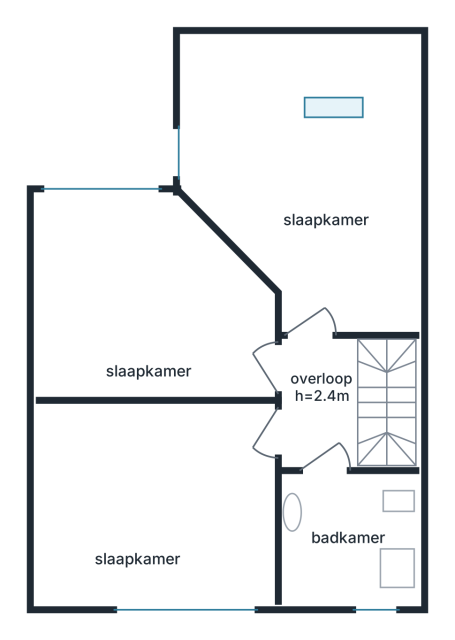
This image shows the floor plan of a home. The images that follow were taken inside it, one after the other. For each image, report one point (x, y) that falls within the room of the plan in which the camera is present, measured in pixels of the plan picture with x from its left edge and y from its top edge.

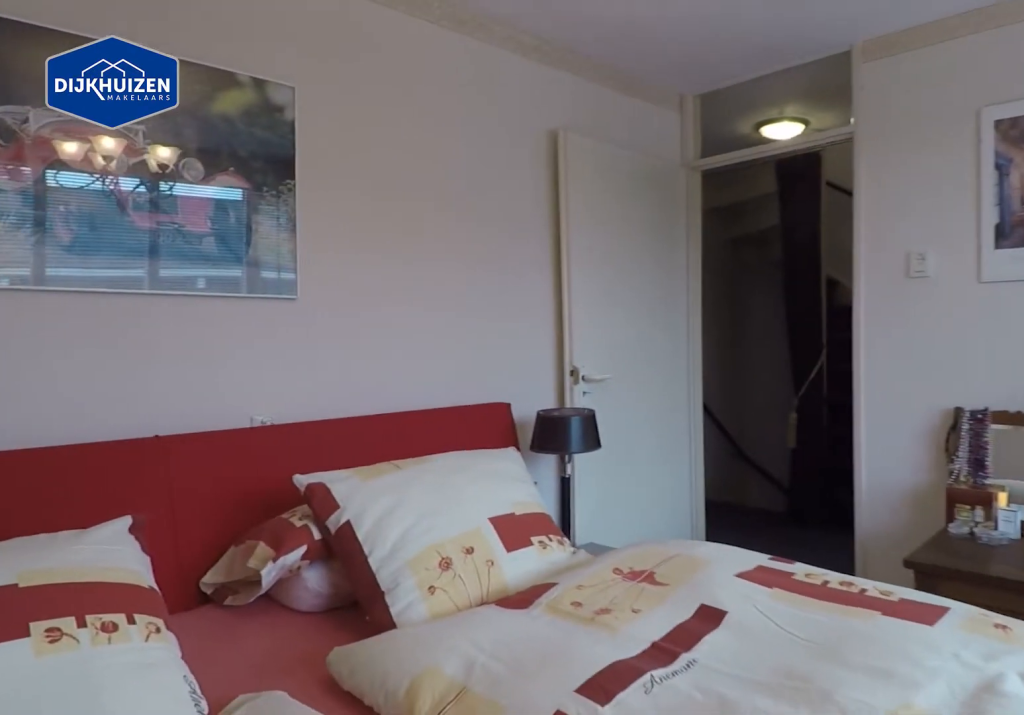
(156, 501)
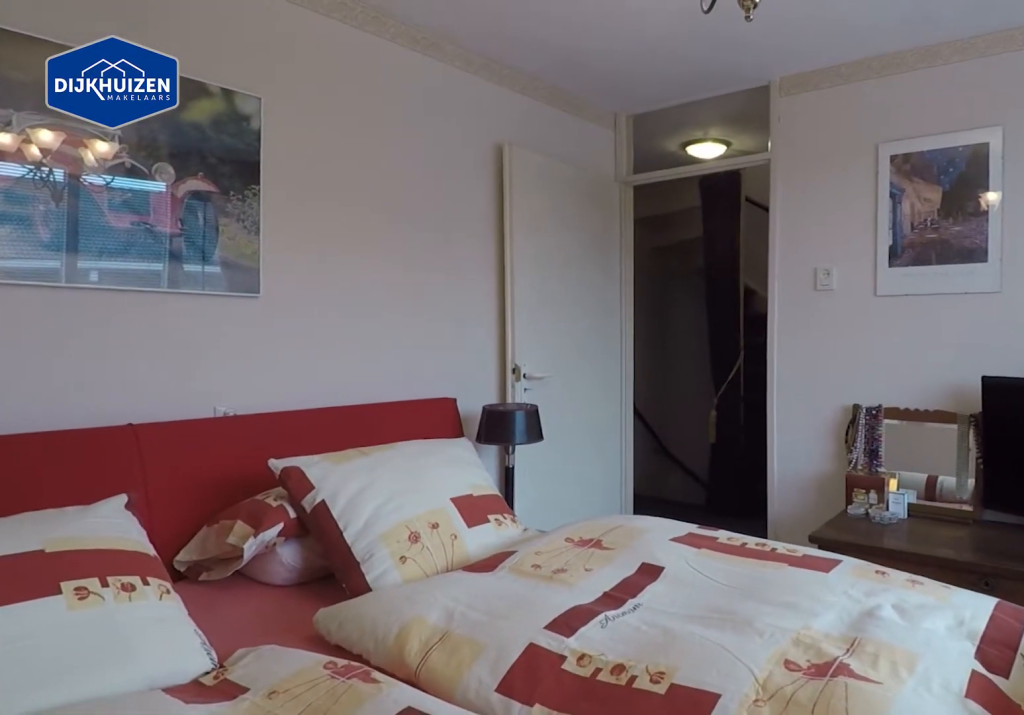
(156, 501)
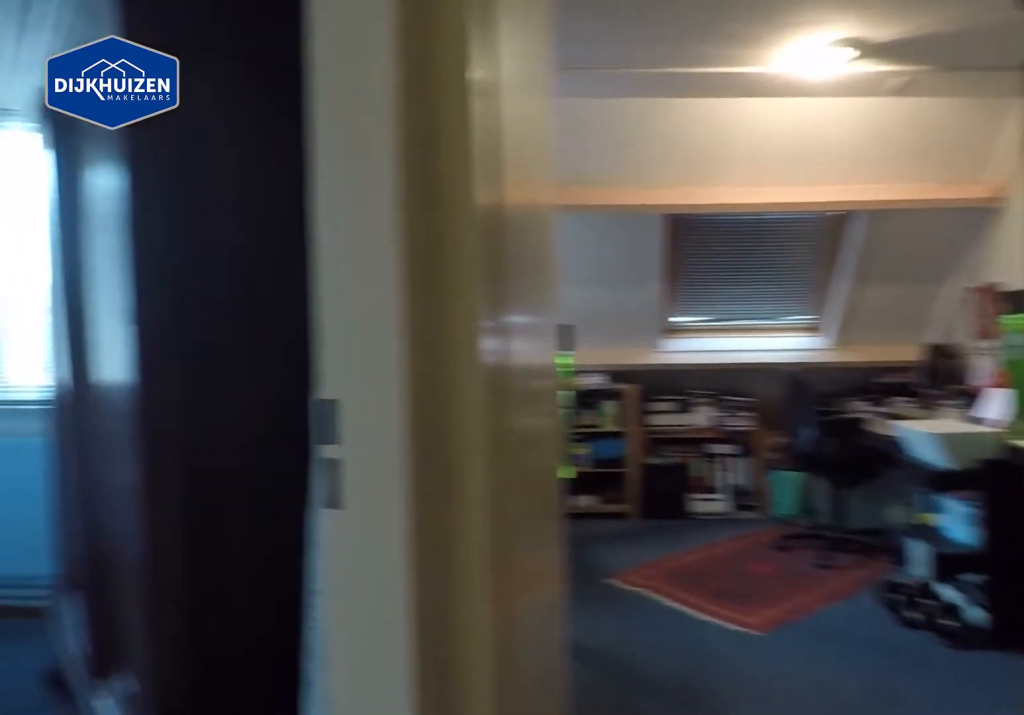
(320, 402)
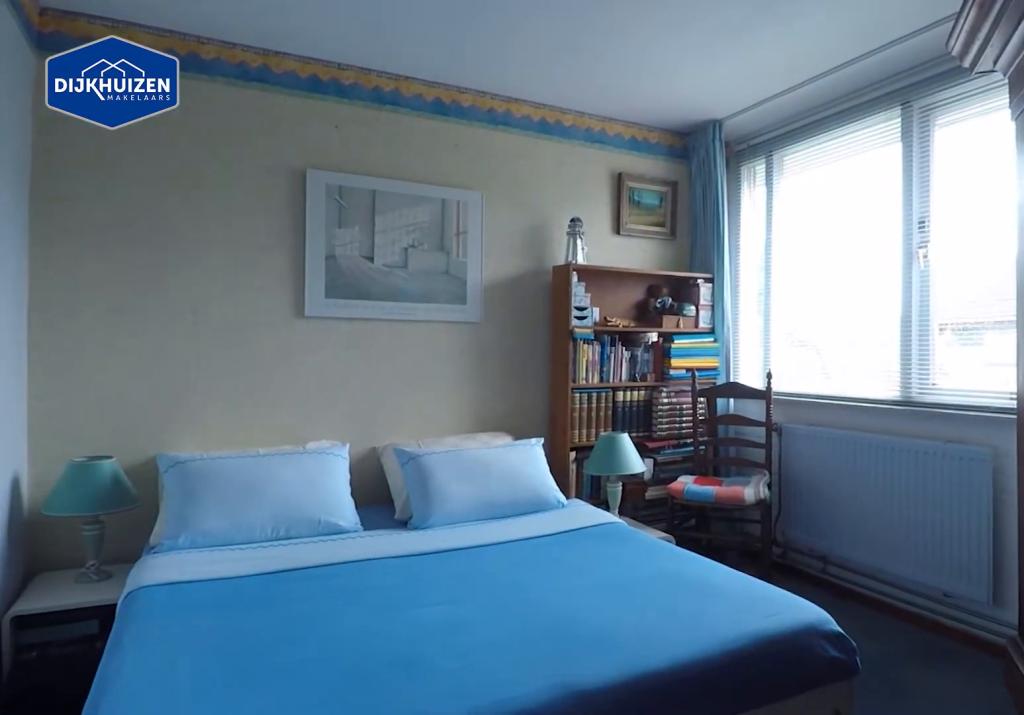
(134, 317)
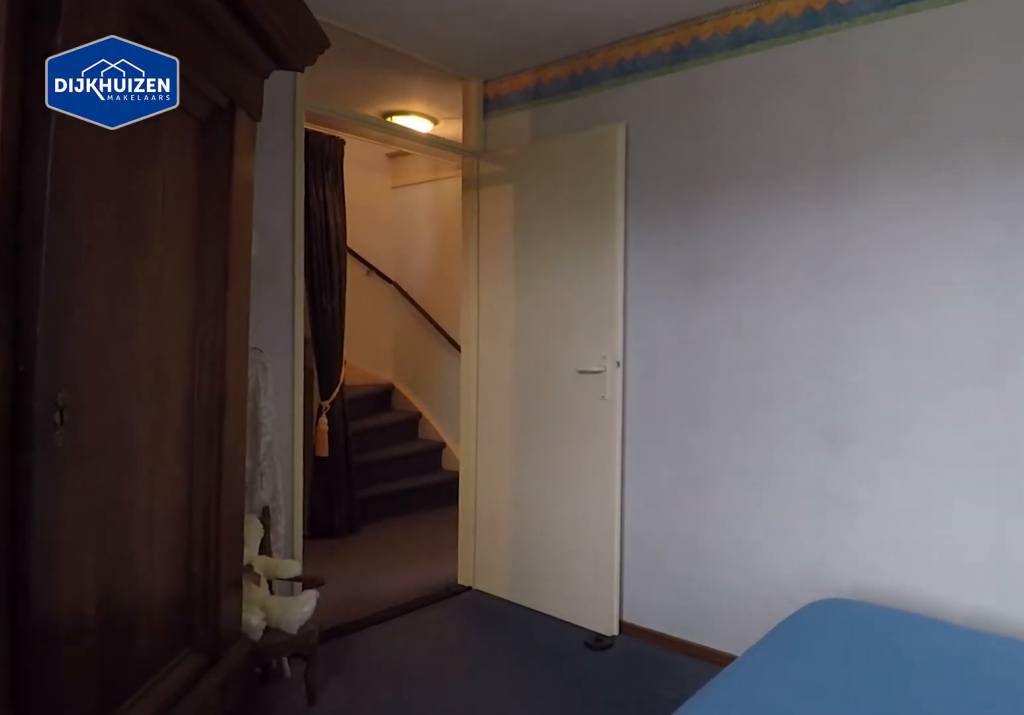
(134, 317)
